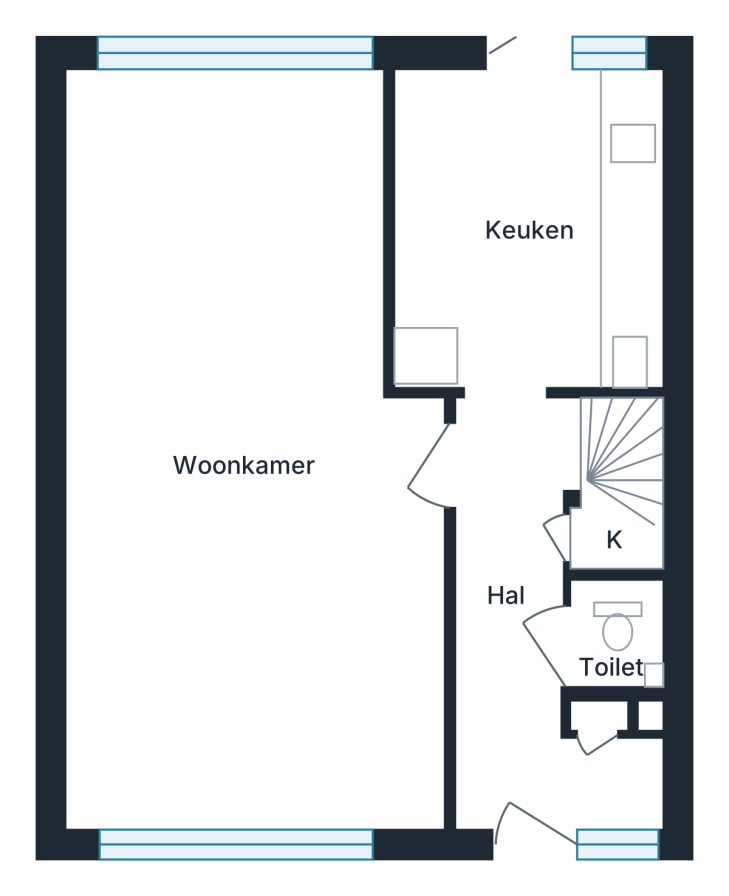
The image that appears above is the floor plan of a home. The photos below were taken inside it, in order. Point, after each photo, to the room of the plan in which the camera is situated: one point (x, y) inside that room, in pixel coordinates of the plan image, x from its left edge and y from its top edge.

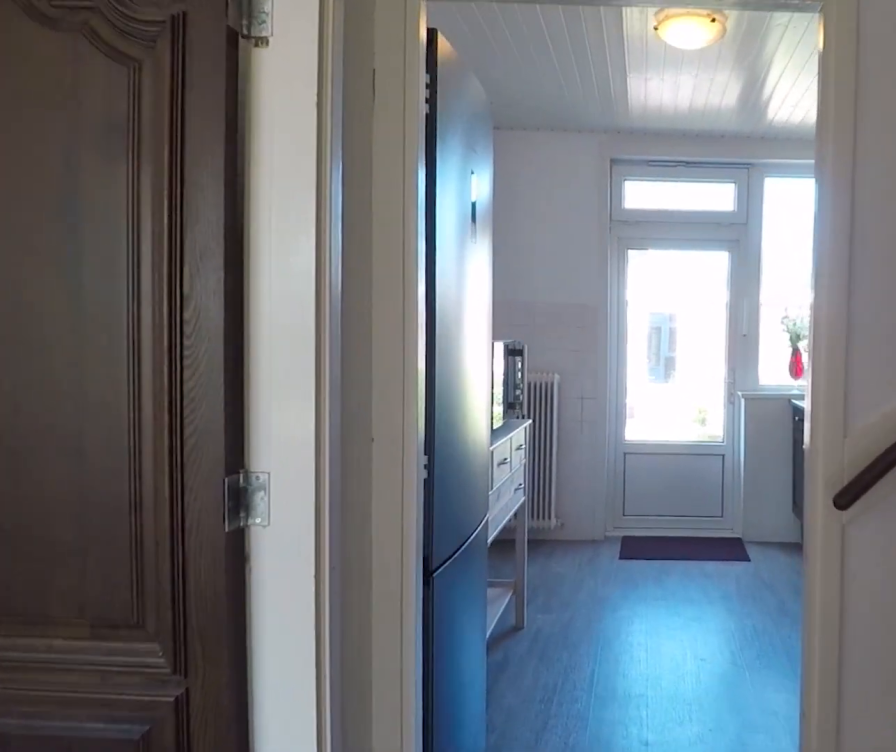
(526, 636)
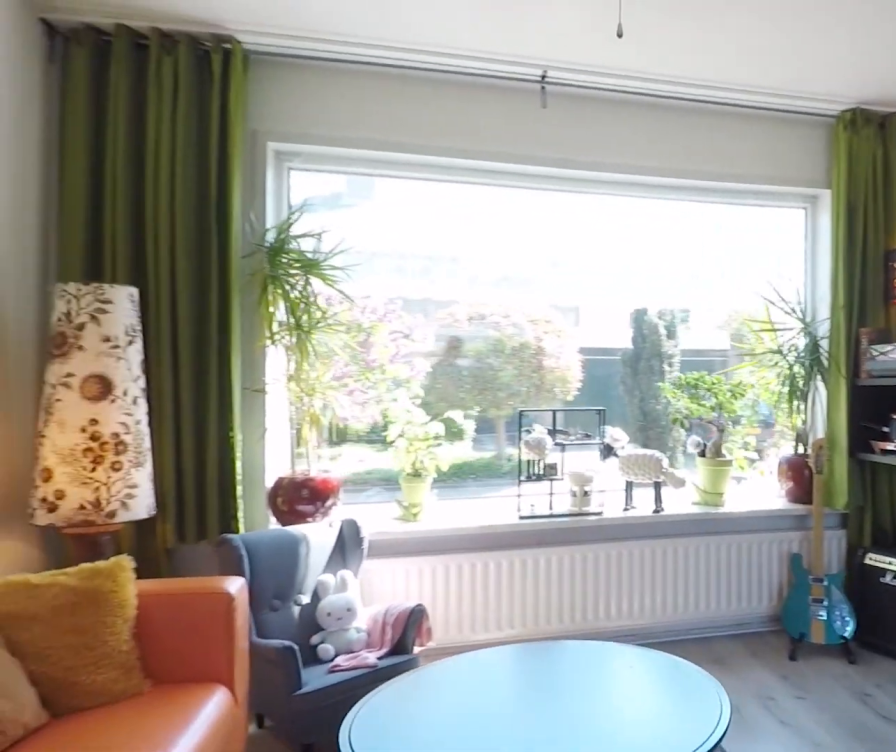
(257, 670)
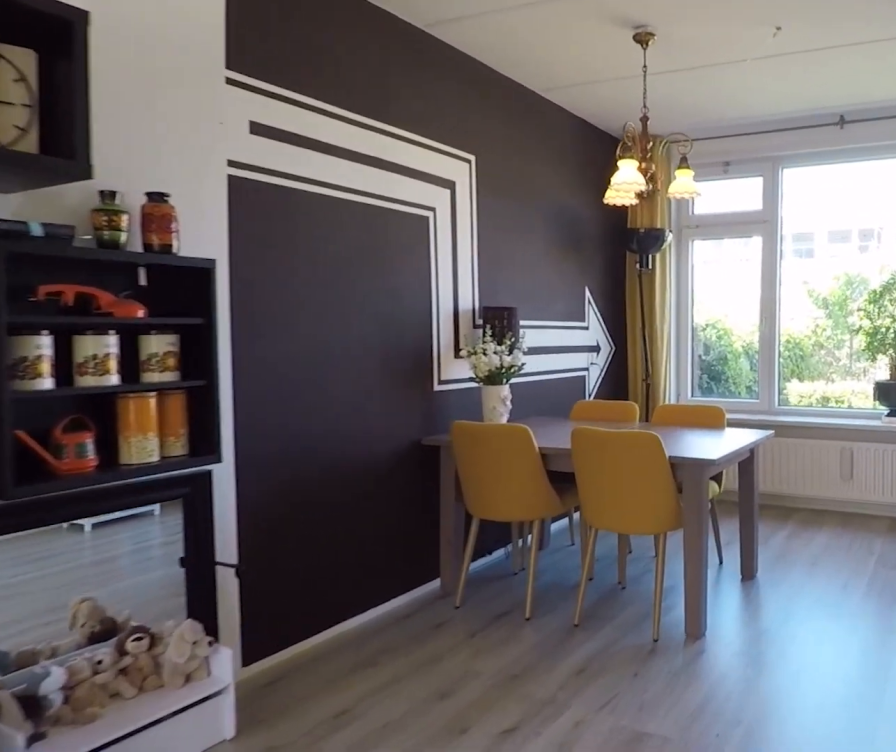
(257, 670)
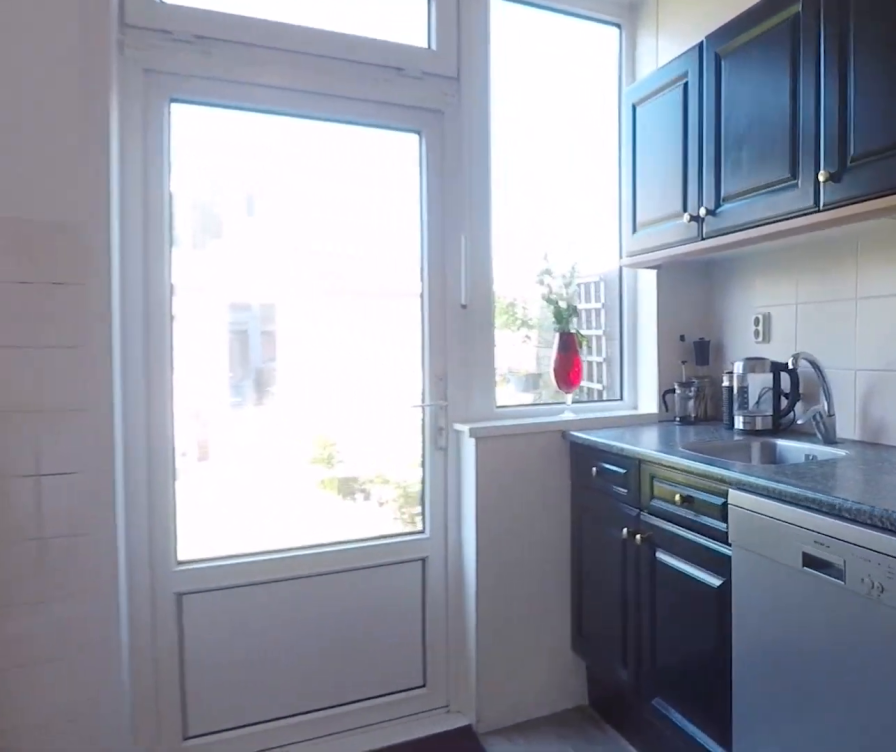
(528, 225)
